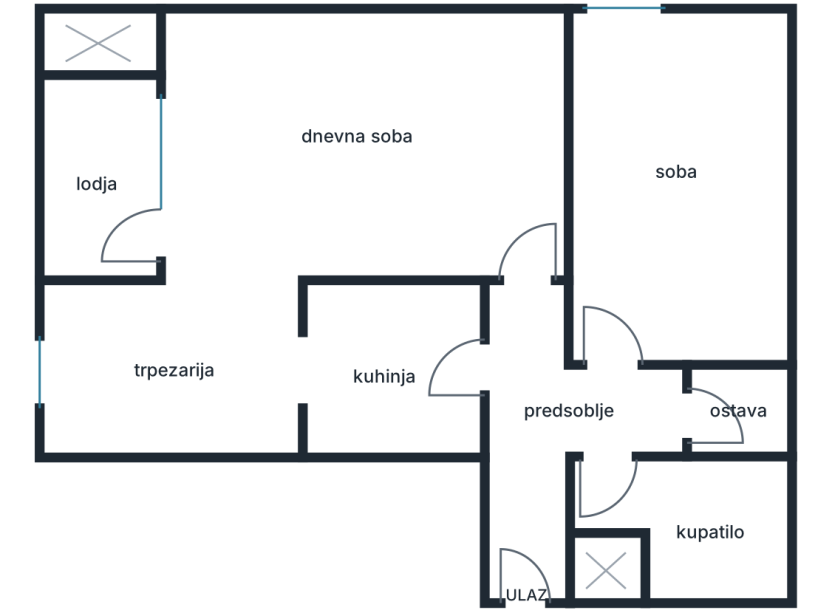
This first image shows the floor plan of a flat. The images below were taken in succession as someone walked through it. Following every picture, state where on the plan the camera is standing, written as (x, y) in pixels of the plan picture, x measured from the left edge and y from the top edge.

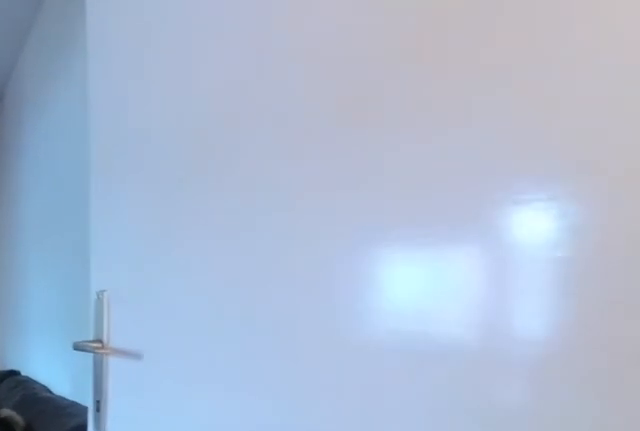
(521, 305)
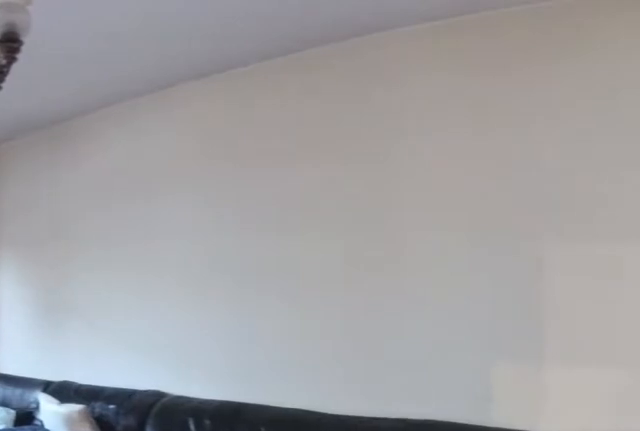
(541, 249)
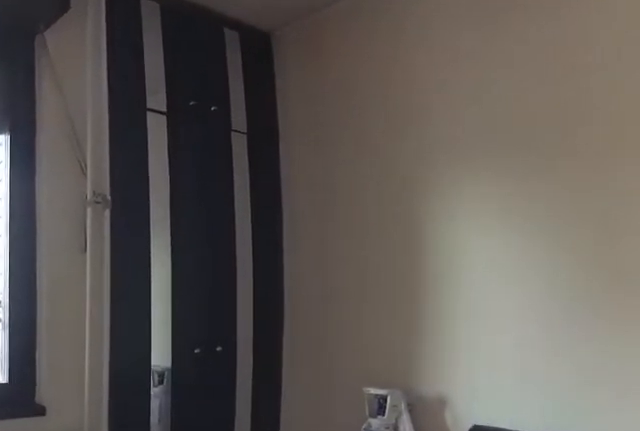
(275, 205)
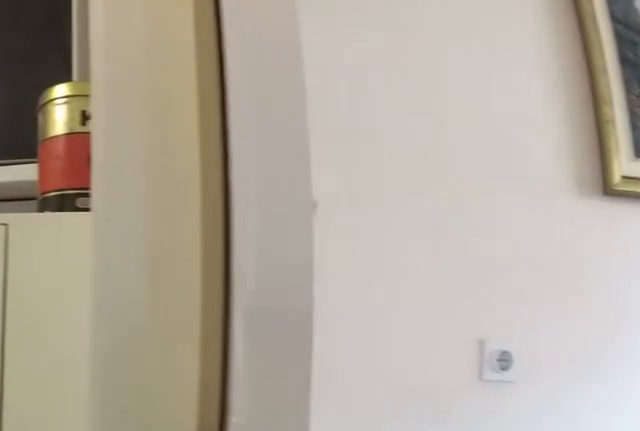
(267, 356)
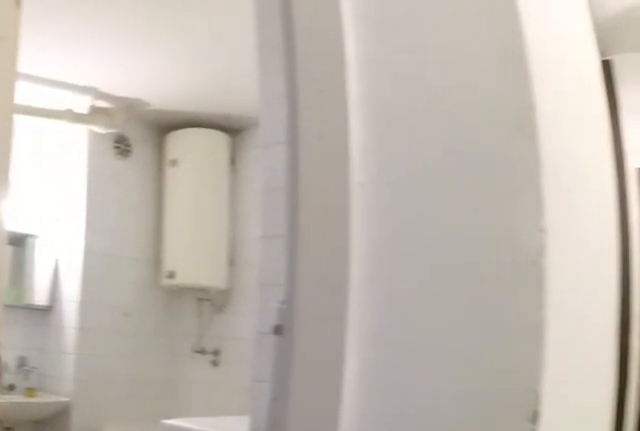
(495, 385)
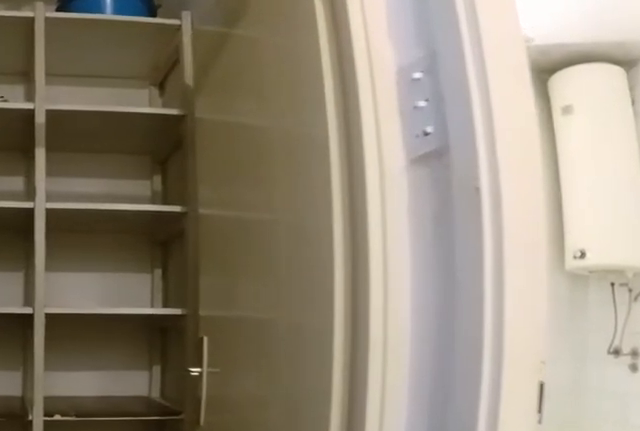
(591, 400)
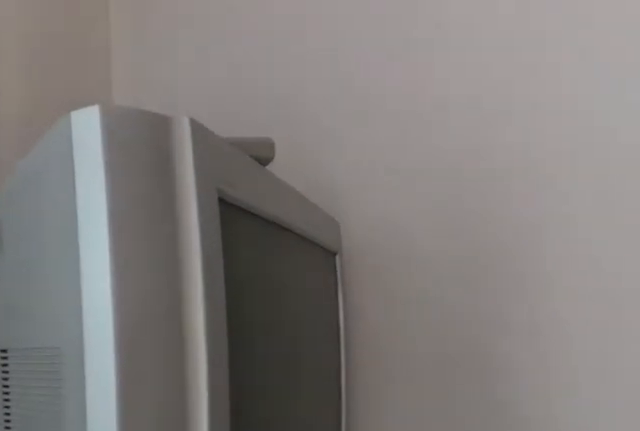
(612, 76)
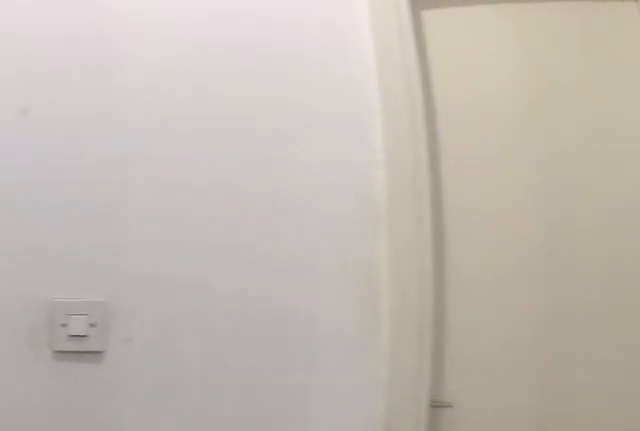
(541, 419)
